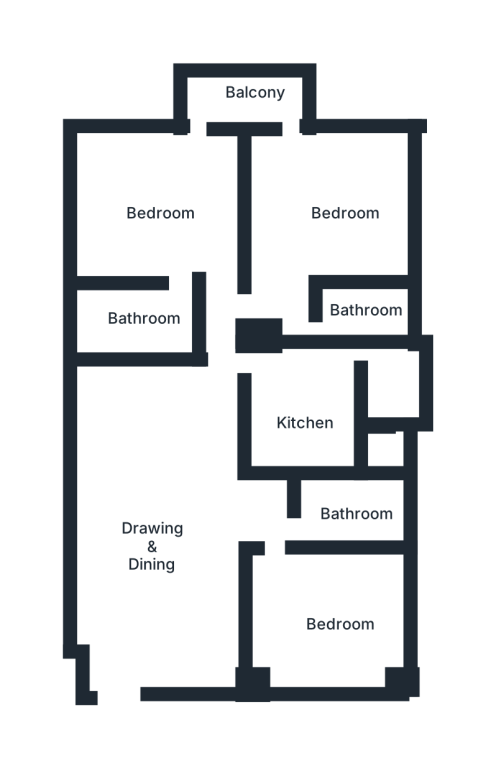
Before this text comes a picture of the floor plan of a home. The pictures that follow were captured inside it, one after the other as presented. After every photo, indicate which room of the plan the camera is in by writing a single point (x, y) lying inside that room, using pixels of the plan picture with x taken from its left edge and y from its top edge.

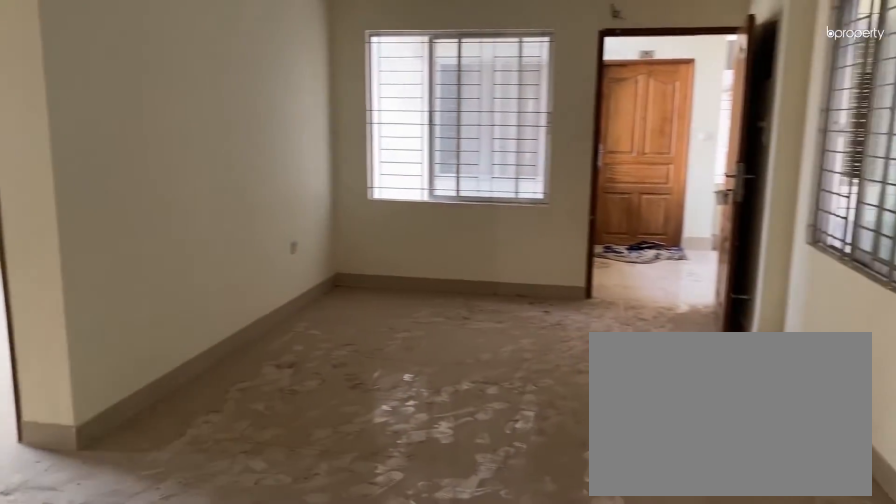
(169, 539)
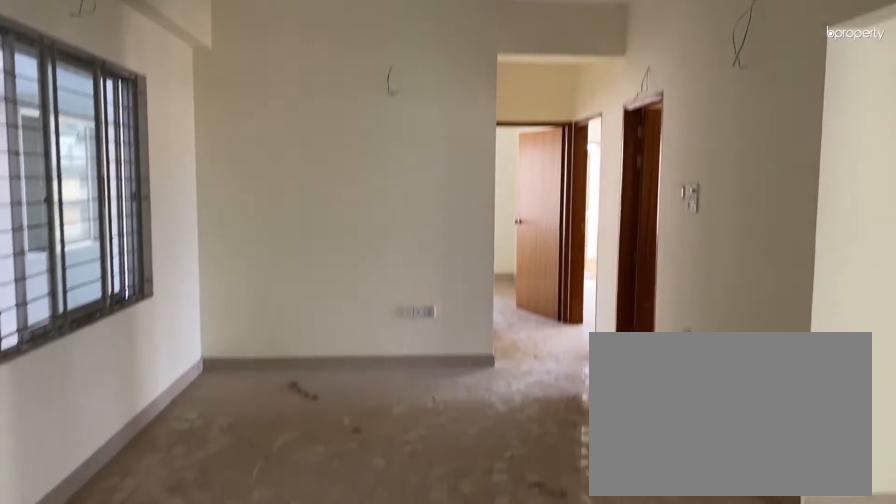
(169, 539)
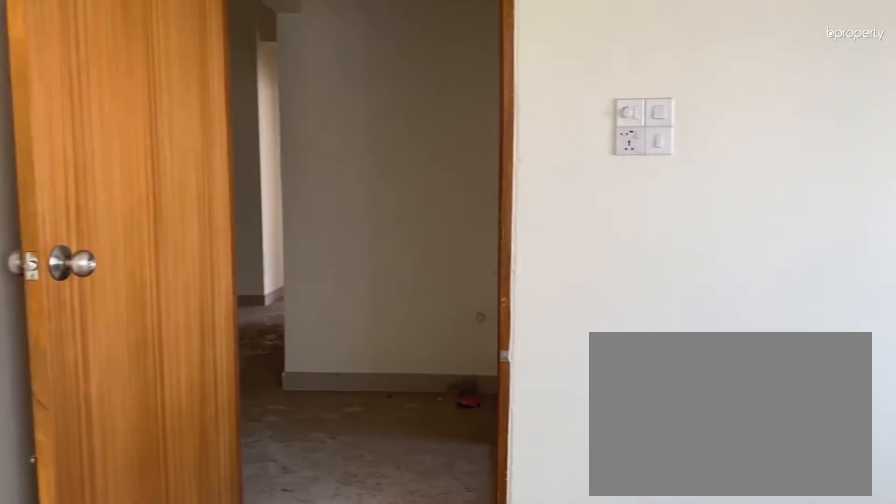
(338, 624)
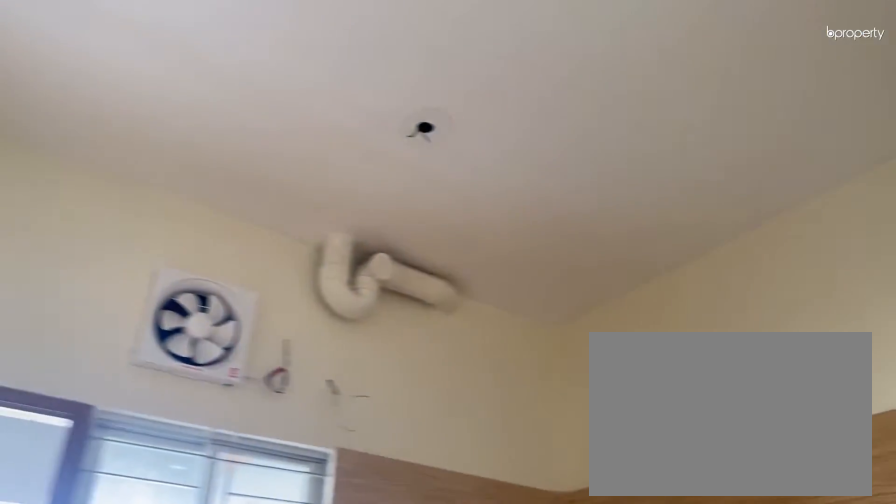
(302, 420)
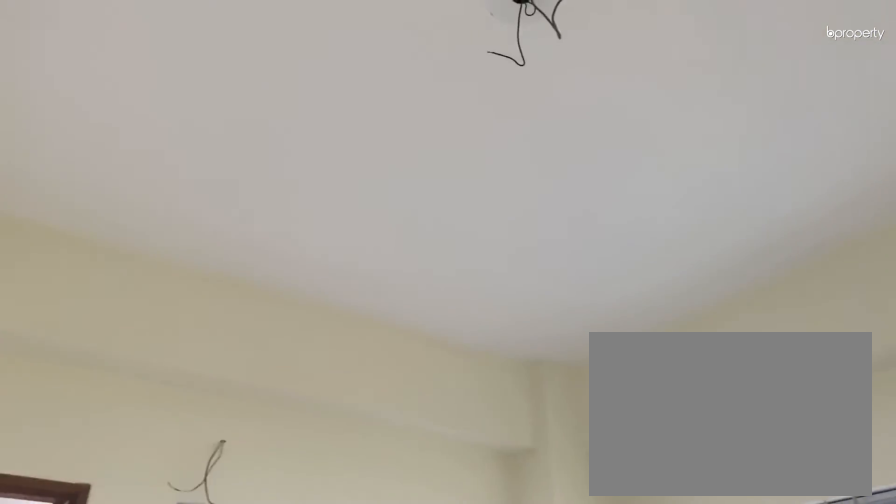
(347, 210)
